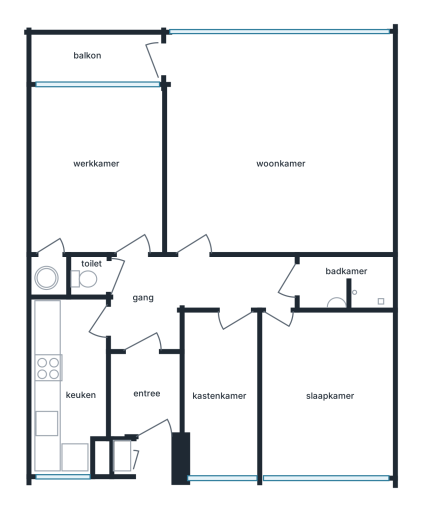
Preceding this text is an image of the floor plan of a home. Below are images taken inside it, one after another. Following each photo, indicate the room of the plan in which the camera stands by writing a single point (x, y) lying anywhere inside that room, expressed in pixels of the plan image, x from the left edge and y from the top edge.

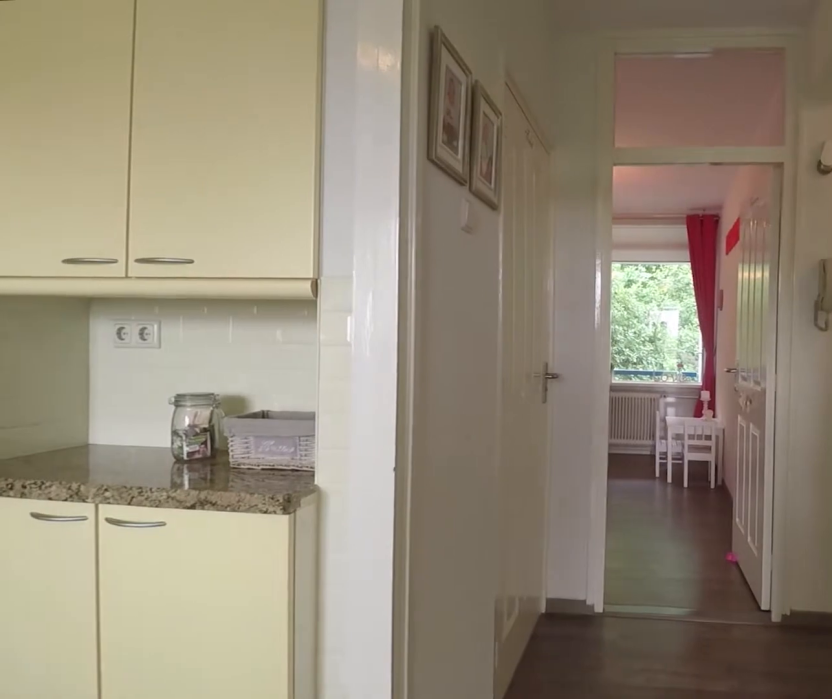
(190, 292)
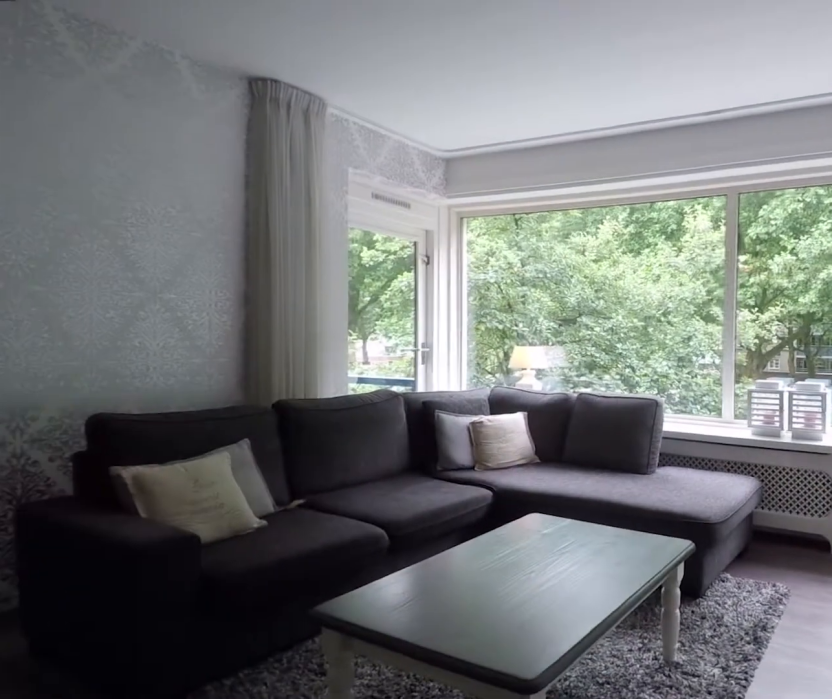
(279, 145)
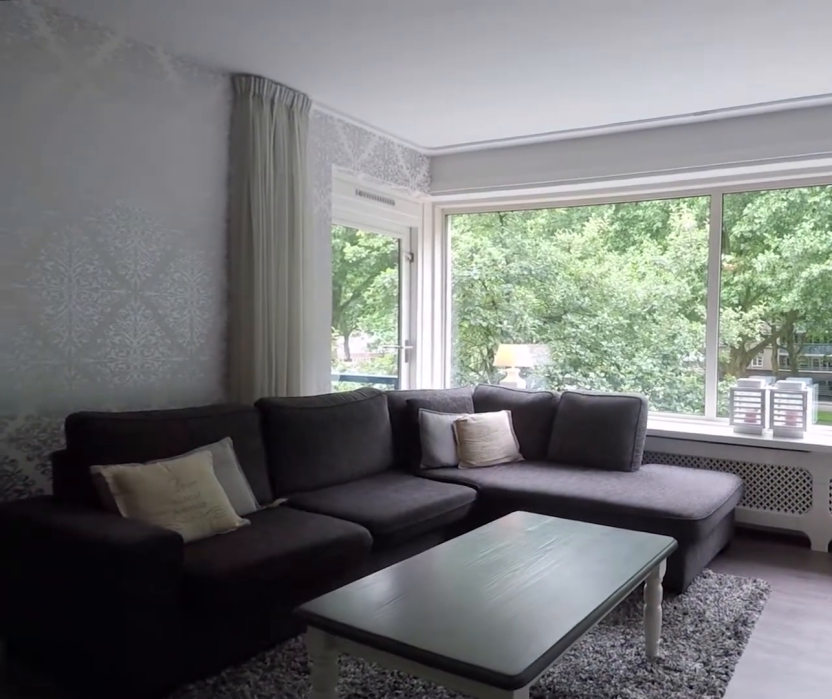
(279, 145)
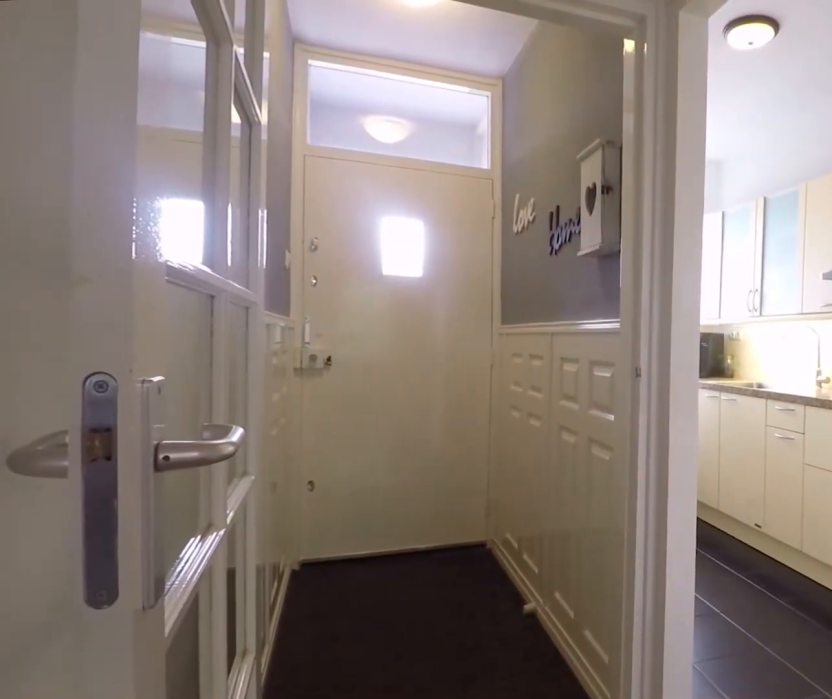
(190, 292)
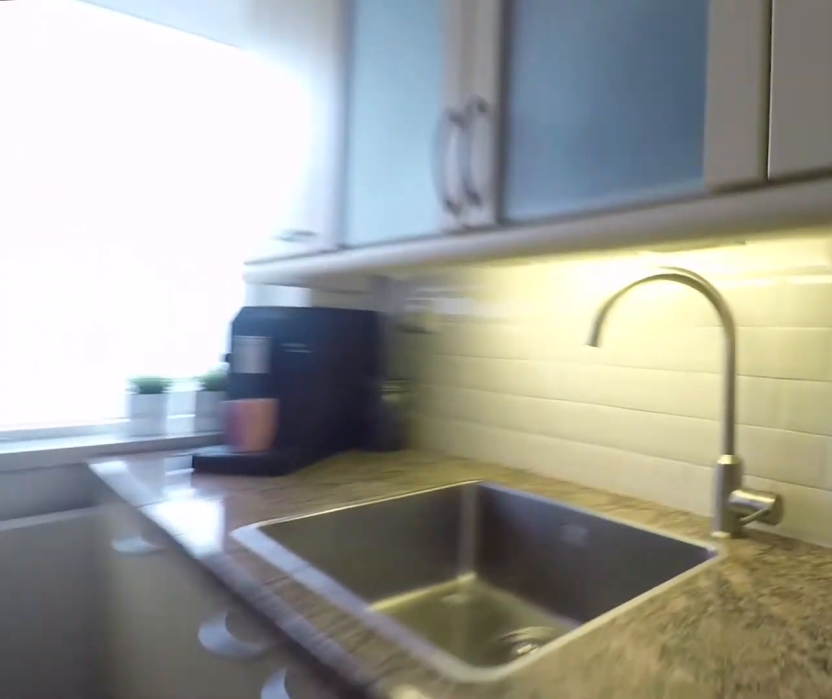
(68, 383)
